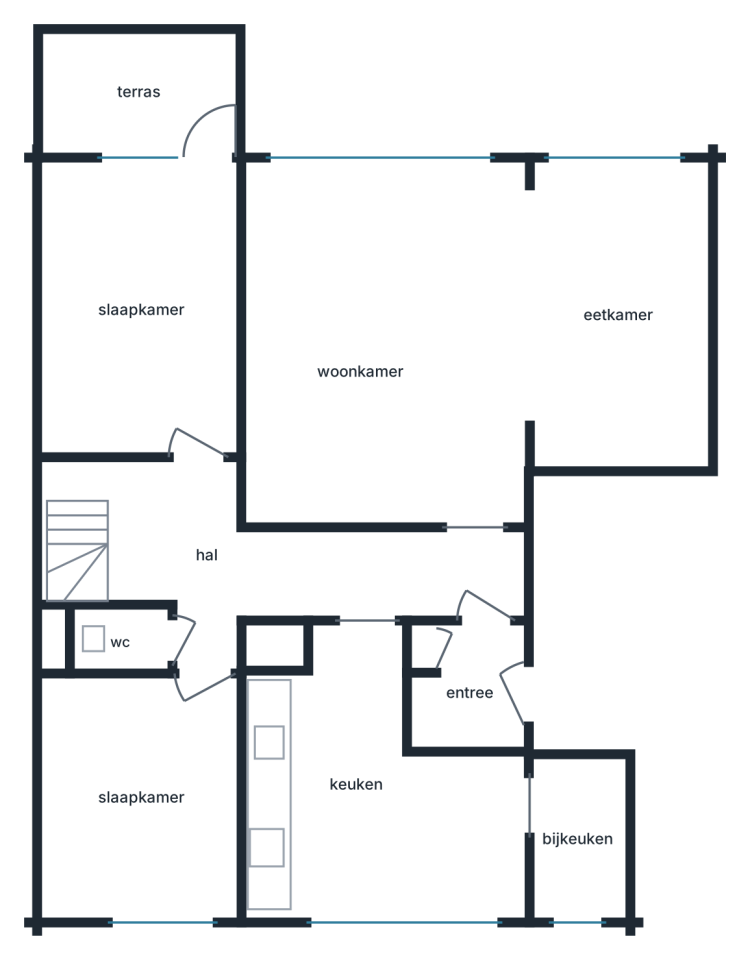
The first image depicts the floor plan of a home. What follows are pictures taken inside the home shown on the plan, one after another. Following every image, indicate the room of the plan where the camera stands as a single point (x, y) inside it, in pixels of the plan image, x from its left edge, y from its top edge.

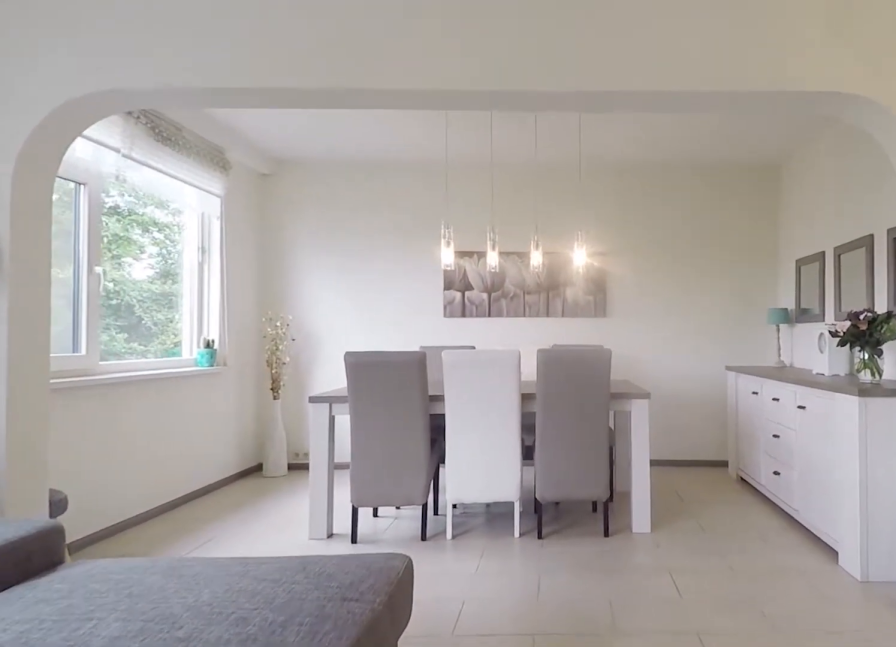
(386, 343)
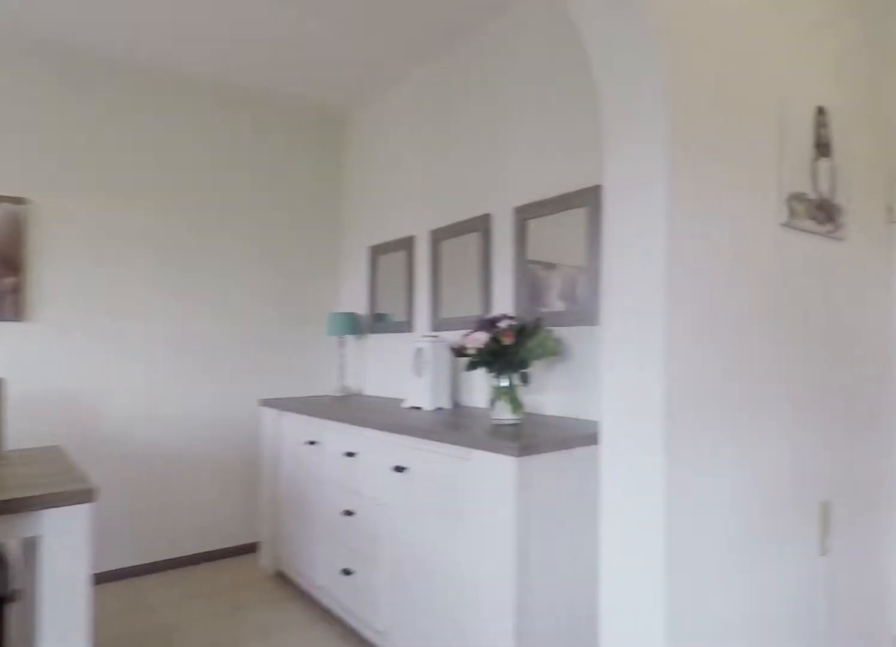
(386, 343)
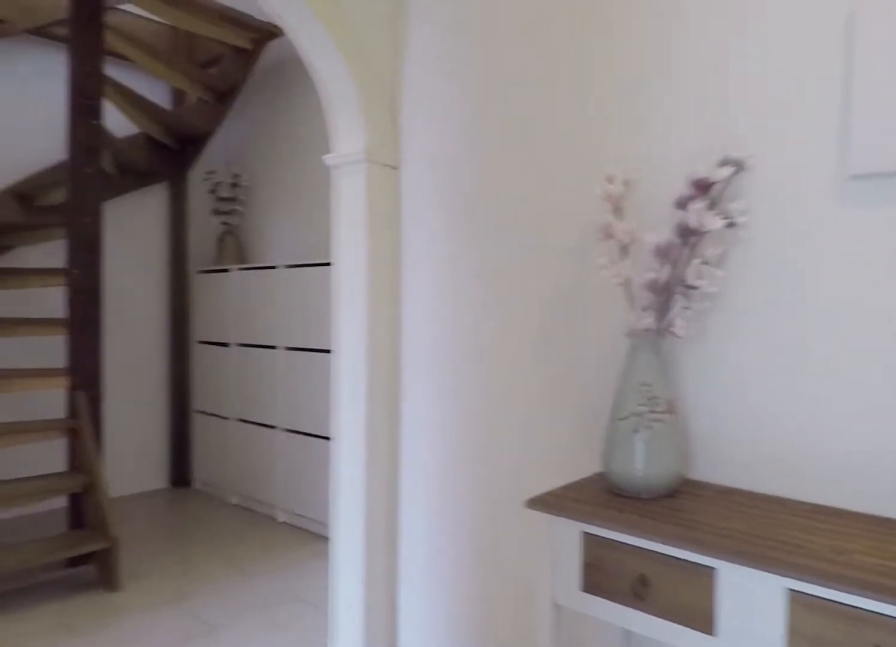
(313, 585)
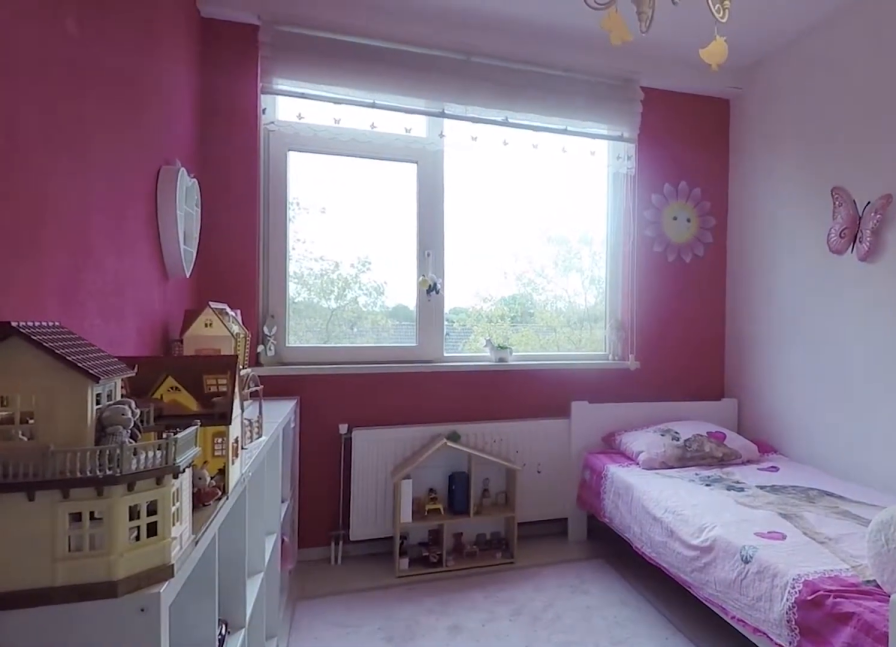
(142, 797)
